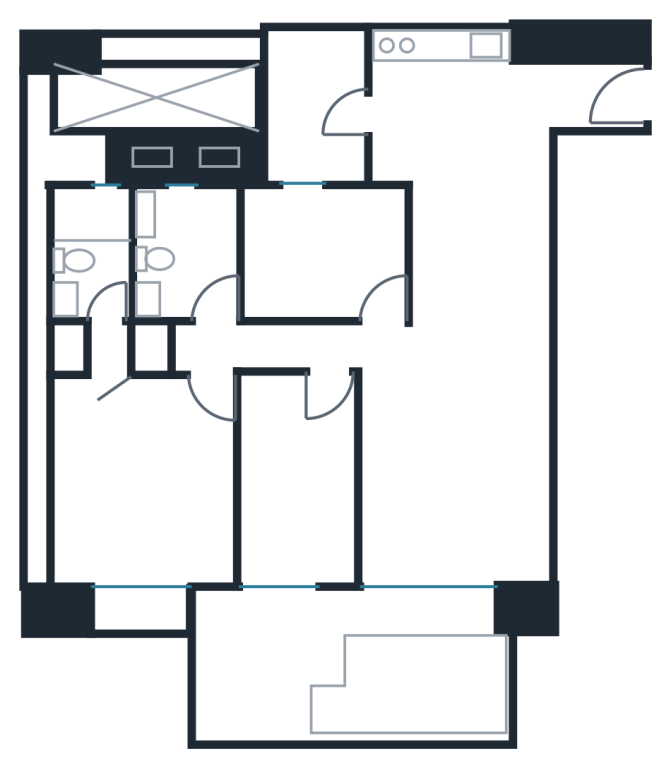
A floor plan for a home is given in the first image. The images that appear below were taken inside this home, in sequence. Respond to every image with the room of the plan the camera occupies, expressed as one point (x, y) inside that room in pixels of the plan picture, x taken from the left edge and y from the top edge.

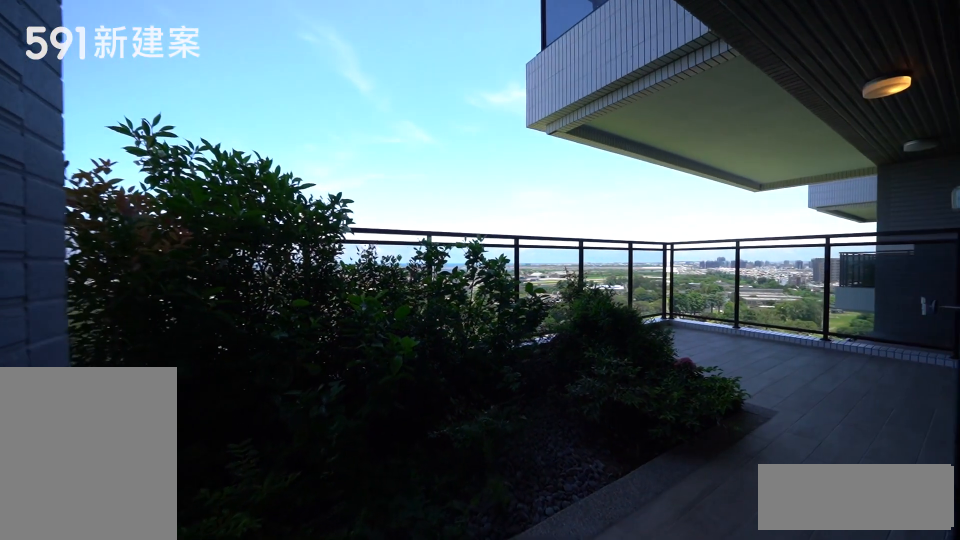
(352, 666)
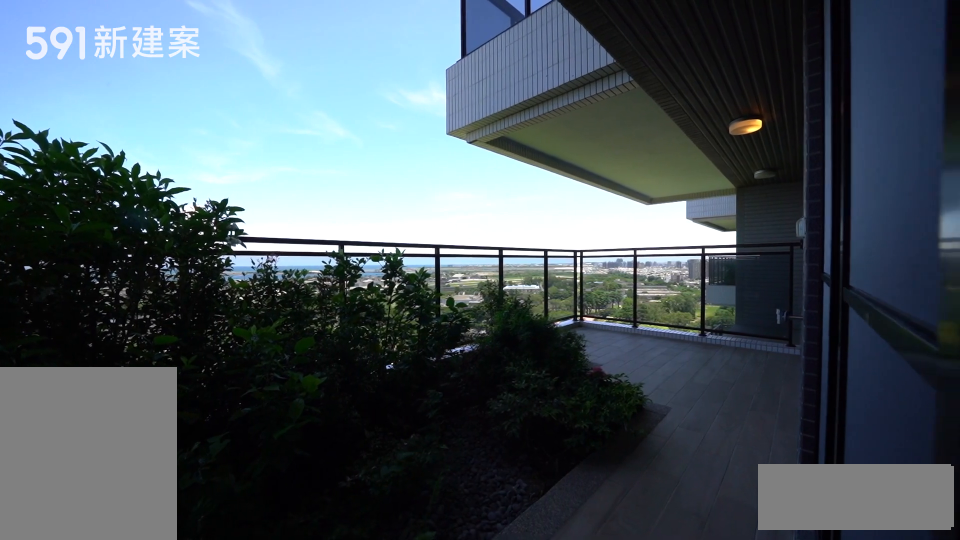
(352, 666)
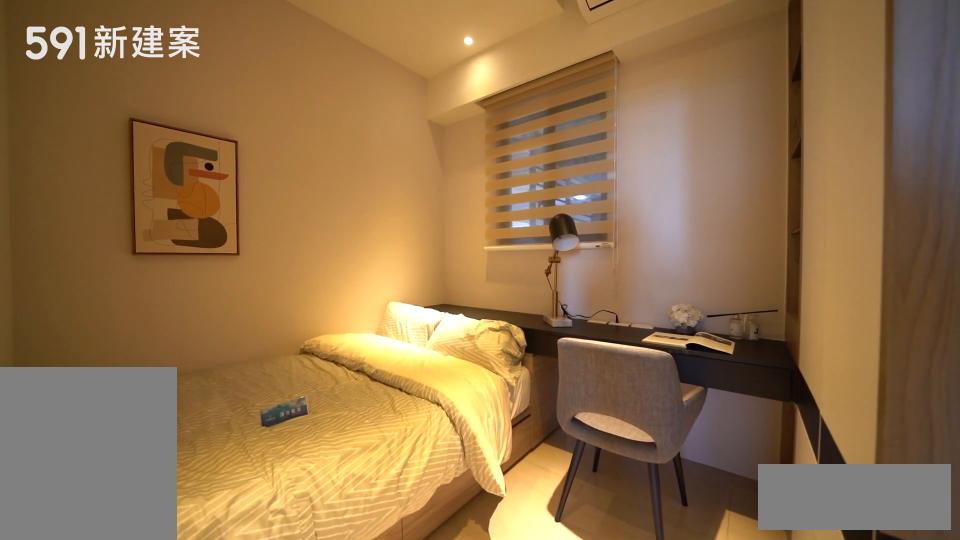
(325, 253)
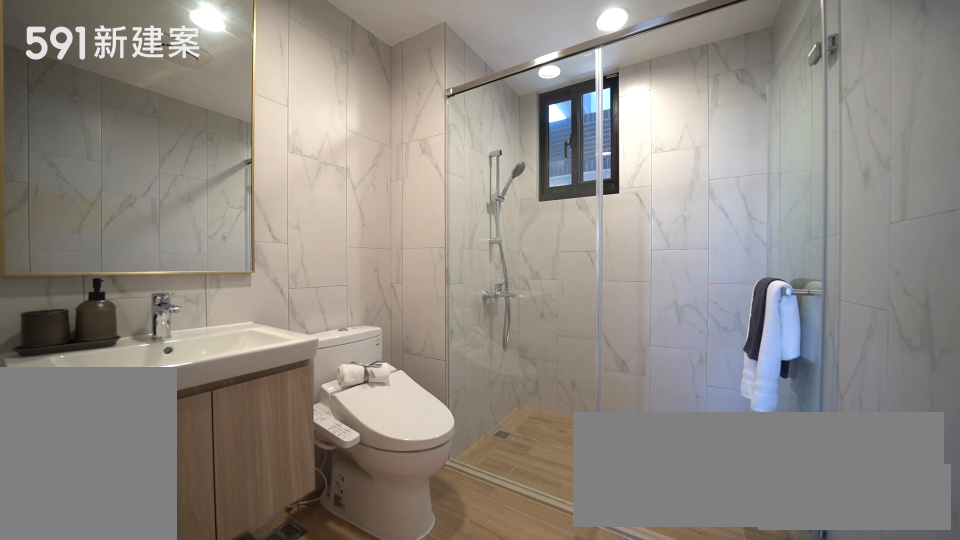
(183, 254)
